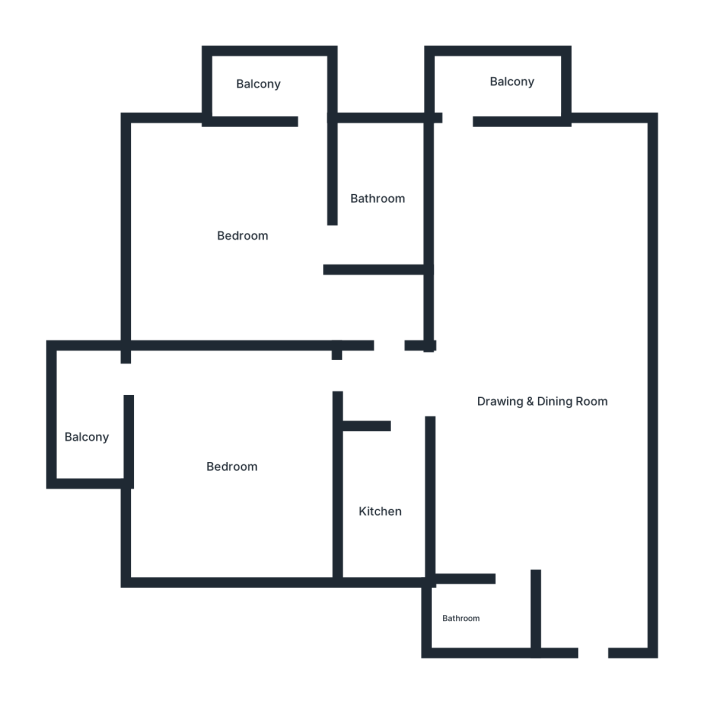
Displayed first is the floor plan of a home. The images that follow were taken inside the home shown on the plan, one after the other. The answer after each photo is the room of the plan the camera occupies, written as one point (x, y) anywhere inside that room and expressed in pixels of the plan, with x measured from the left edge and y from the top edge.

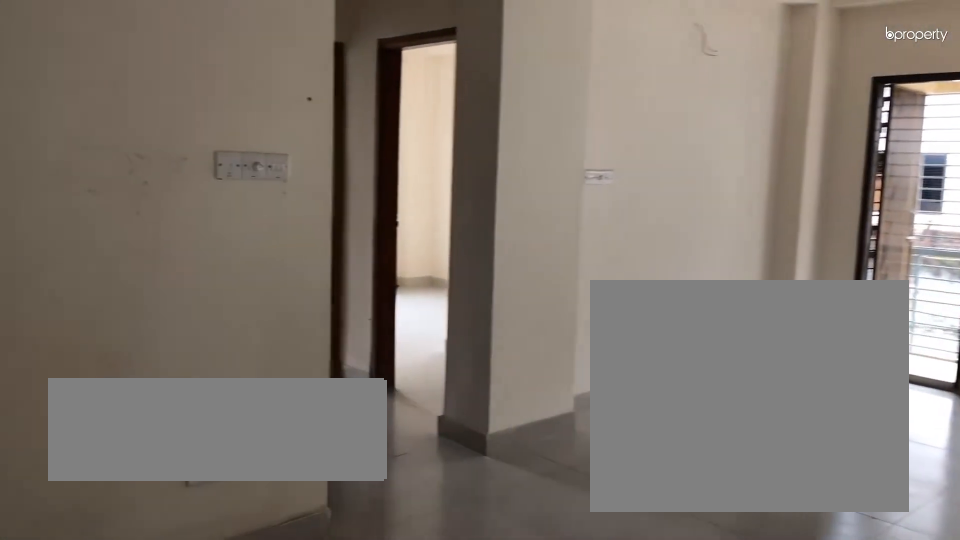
(527, 464)
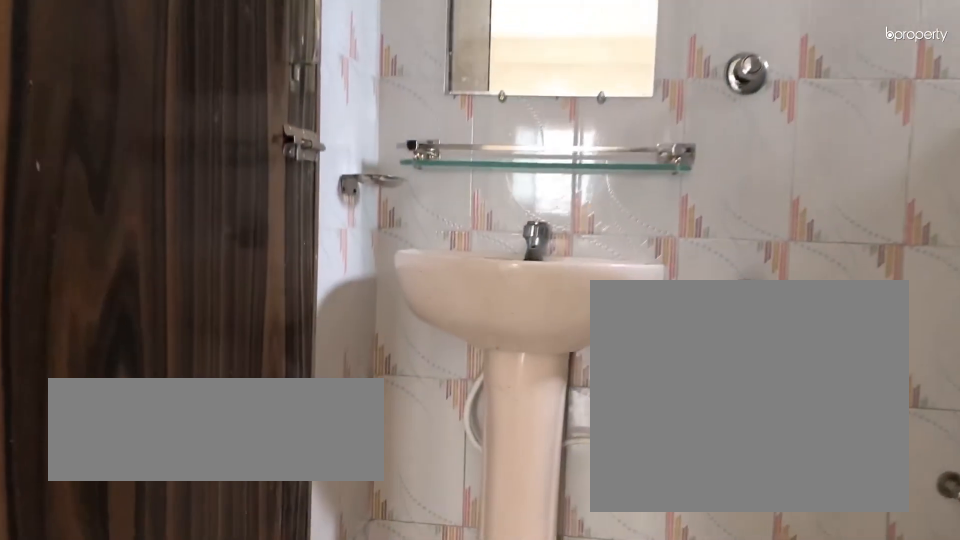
(483, 611)
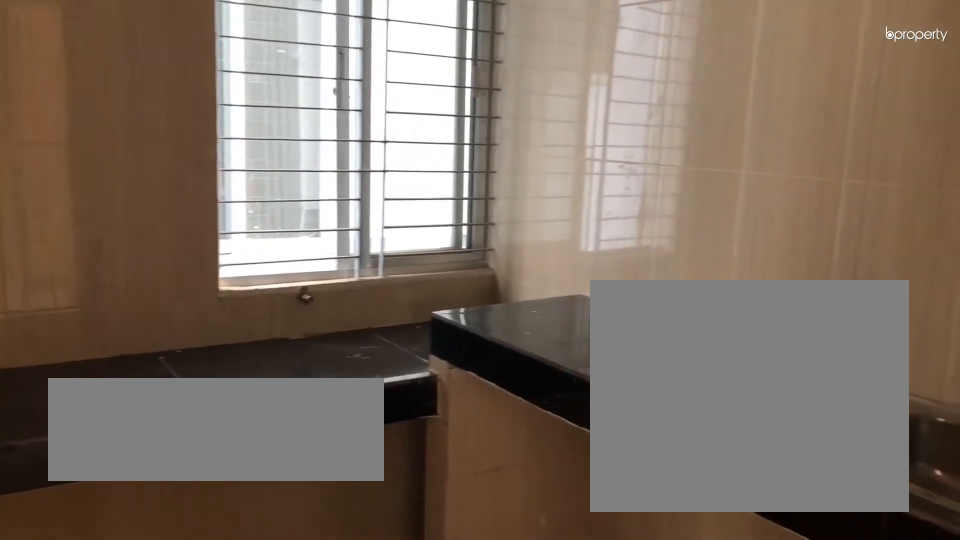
(378, 504)
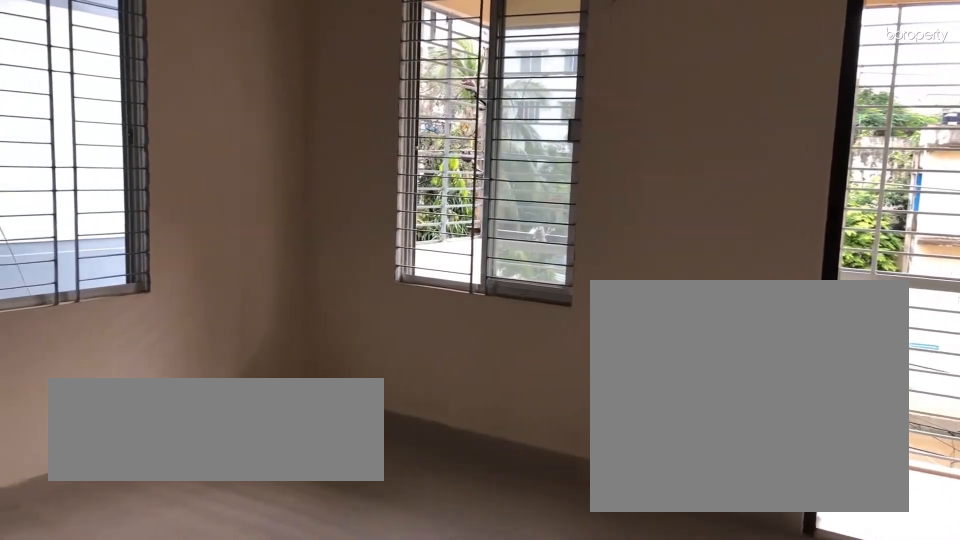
(234, 459)
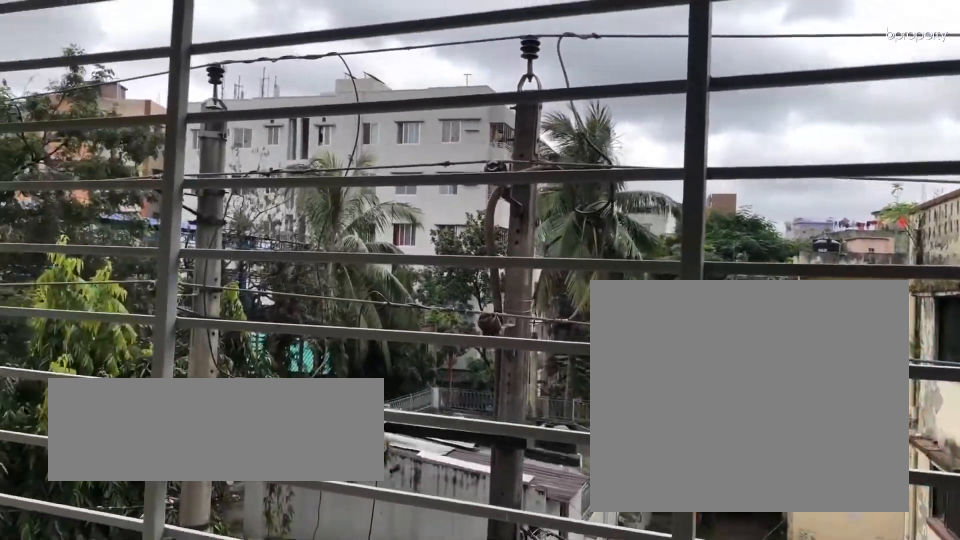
(86, 423)
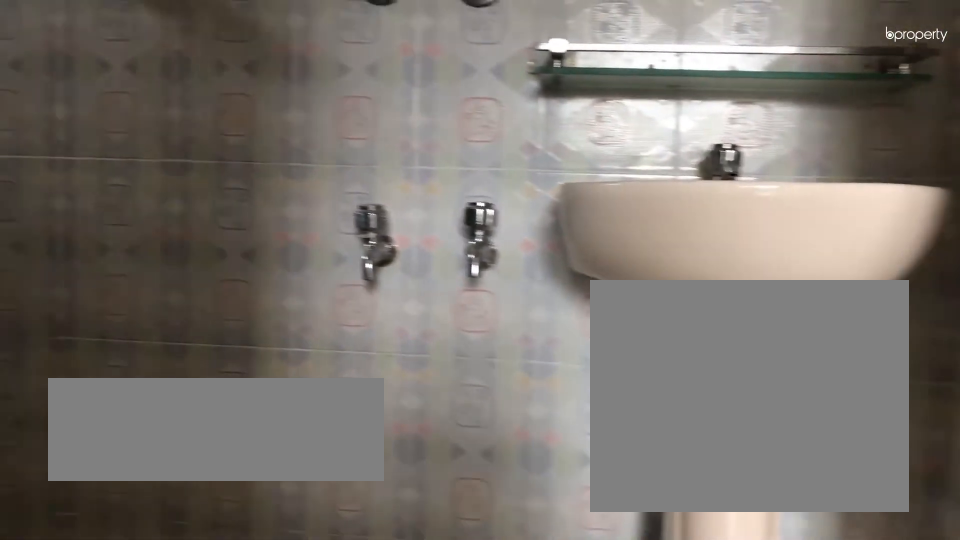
(383, 201)
